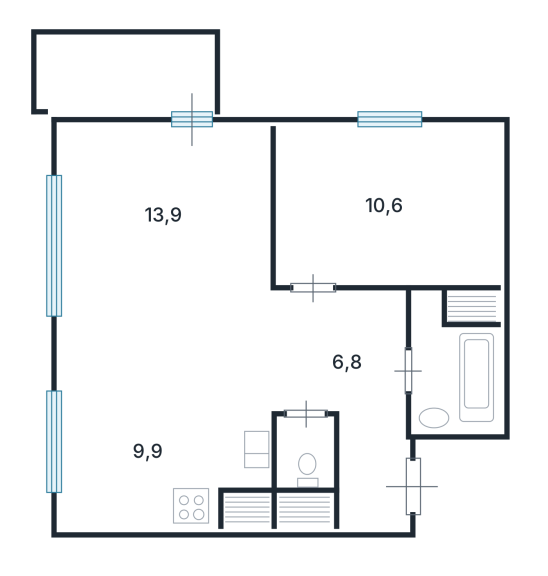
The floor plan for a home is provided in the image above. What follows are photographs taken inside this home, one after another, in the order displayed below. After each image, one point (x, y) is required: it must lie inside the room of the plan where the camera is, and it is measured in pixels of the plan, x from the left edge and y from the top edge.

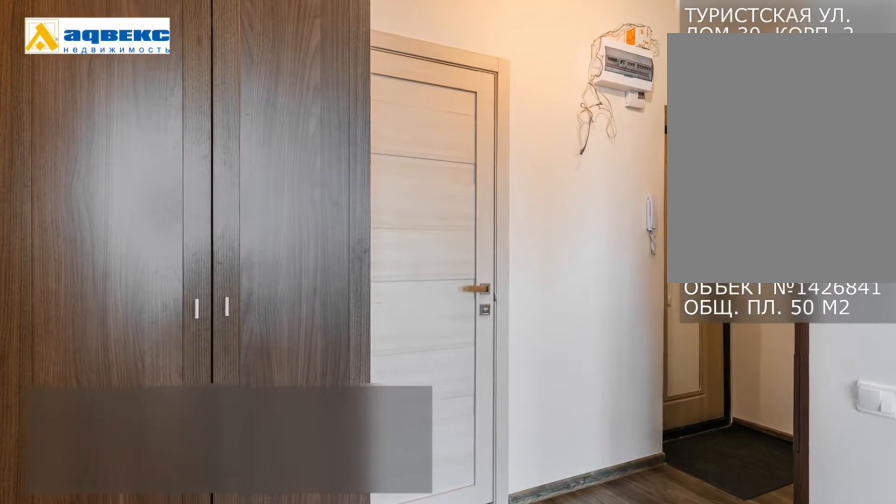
(349, 354)
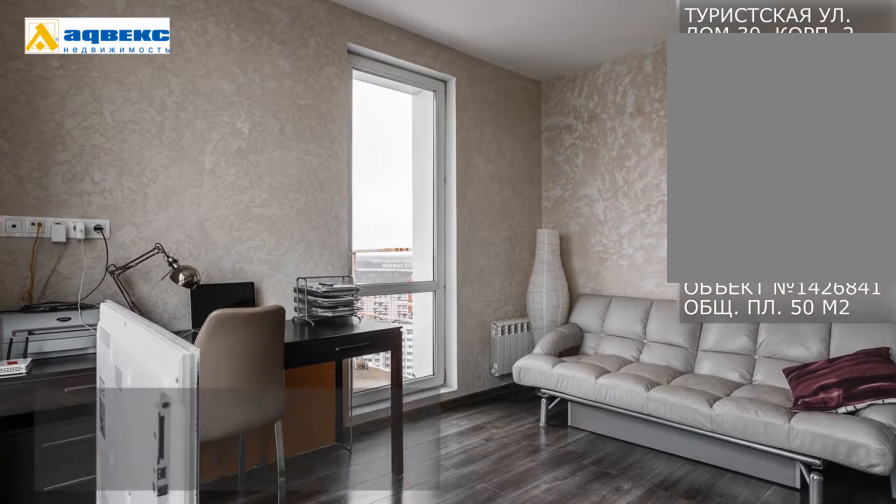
(170, 221)
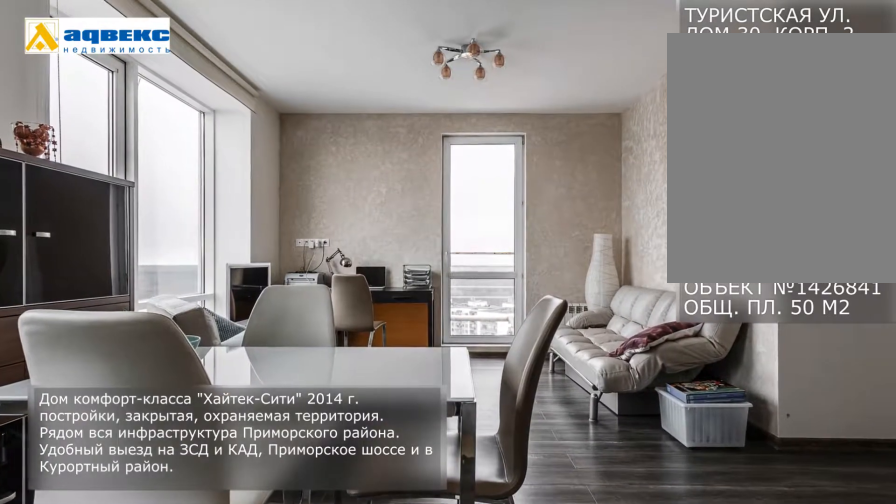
(170, 221)
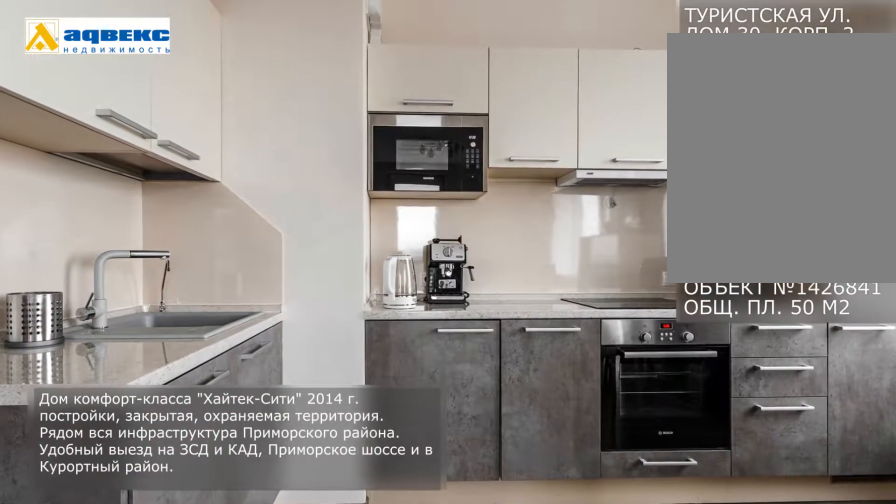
(146, 446)
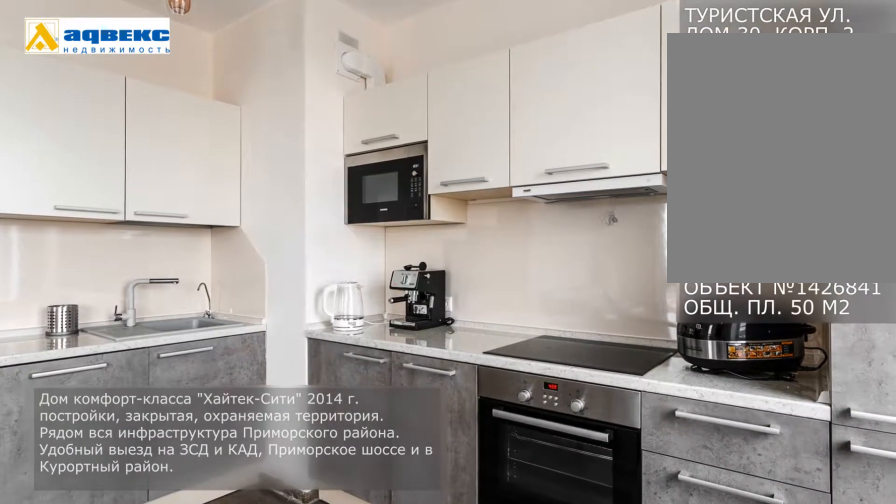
(146, 446)
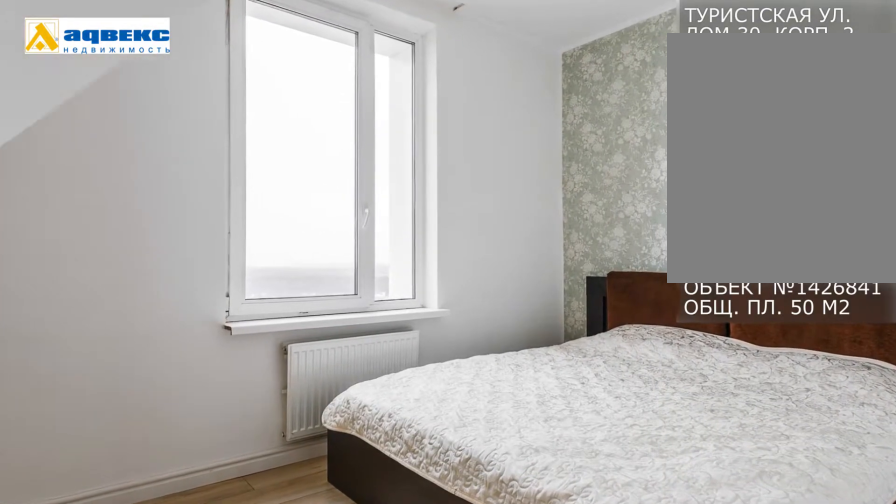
(389, 204)
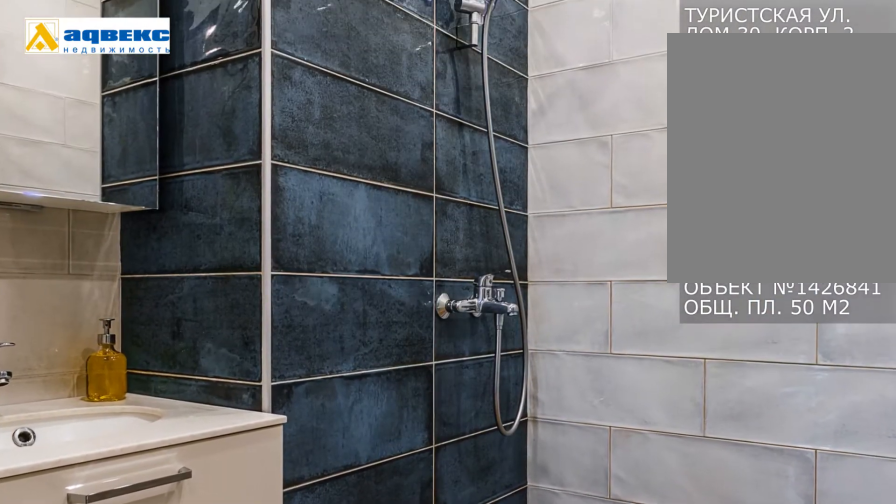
(459, 362)
